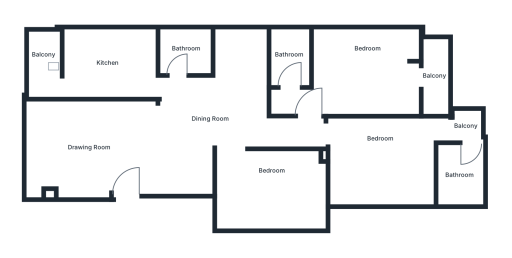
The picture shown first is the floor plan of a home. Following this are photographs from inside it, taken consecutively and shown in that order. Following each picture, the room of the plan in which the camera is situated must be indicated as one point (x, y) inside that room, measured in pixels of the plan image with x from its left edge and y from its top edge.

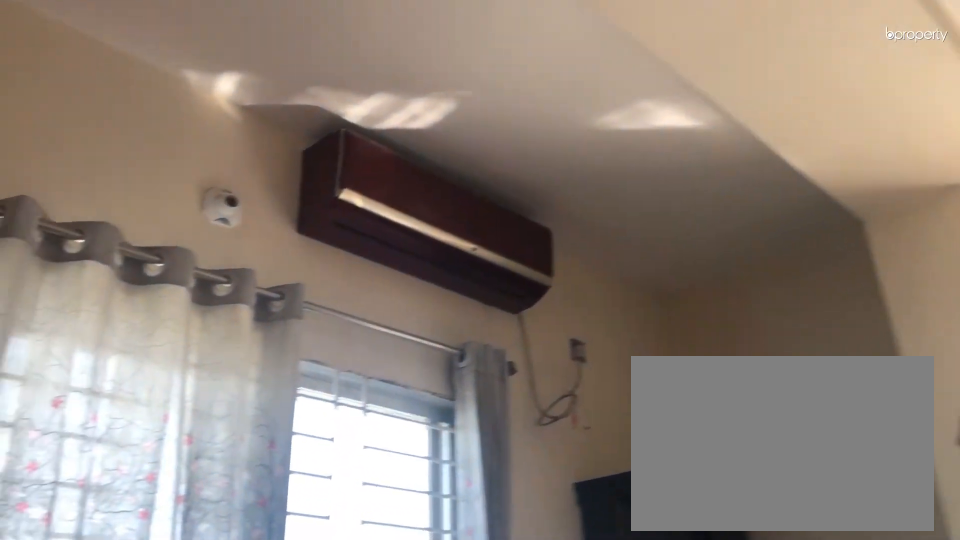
(367, 78)
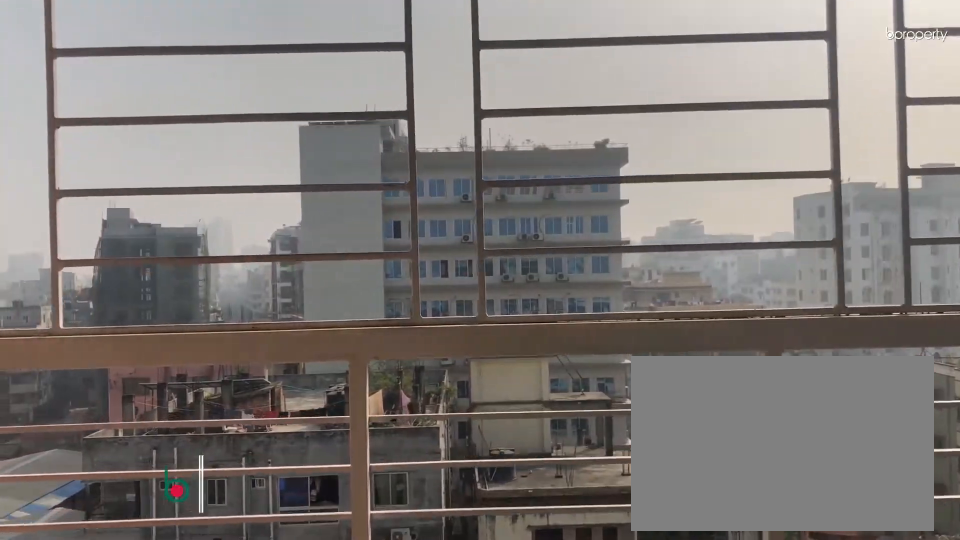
(434, 76)
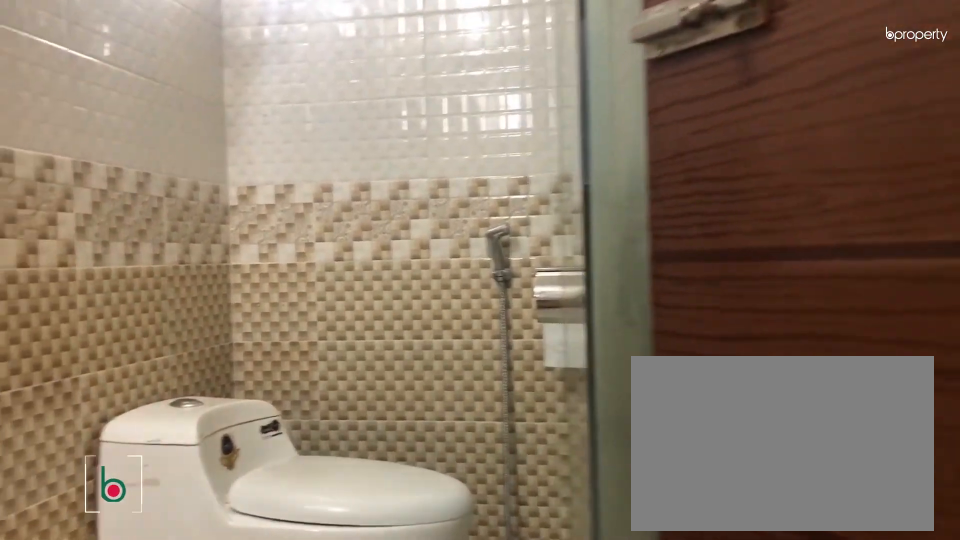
(288, 56)
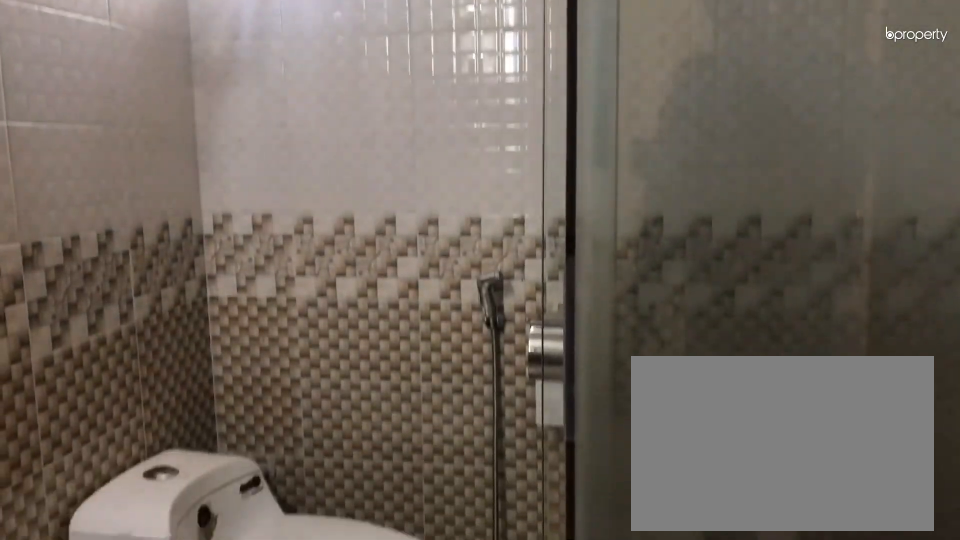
(288, 56)
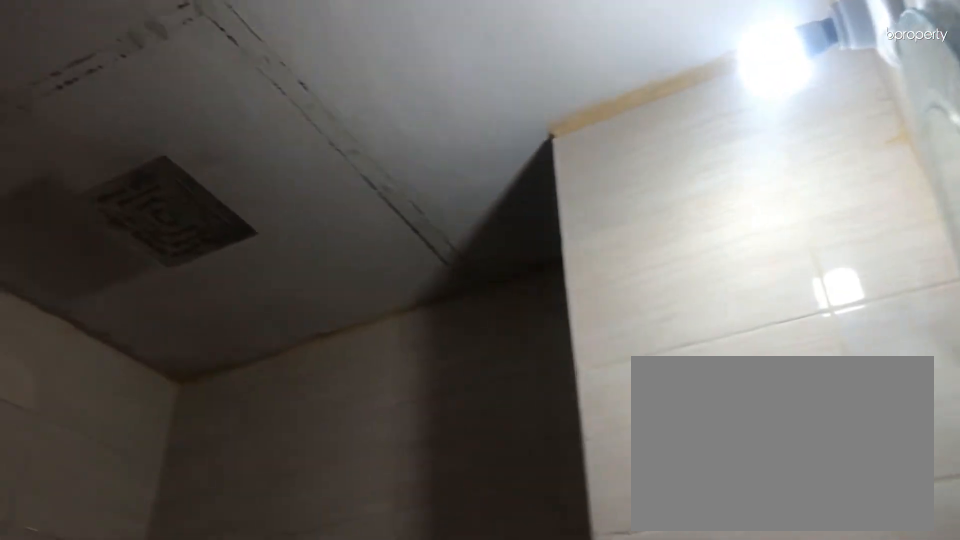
(187, 50)
